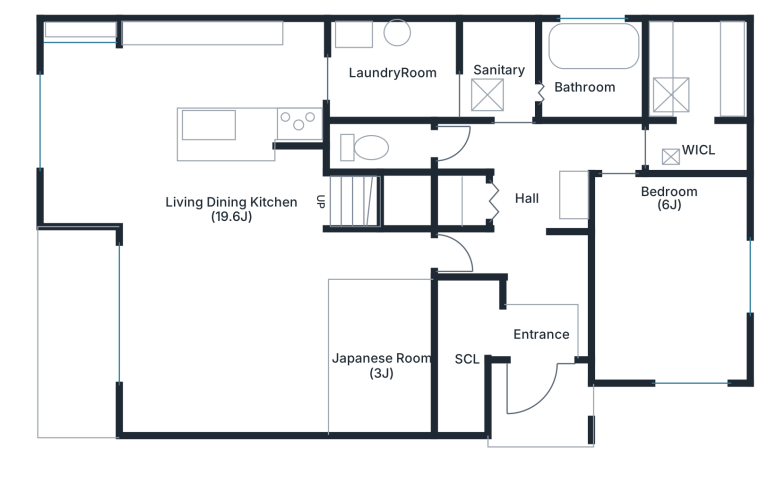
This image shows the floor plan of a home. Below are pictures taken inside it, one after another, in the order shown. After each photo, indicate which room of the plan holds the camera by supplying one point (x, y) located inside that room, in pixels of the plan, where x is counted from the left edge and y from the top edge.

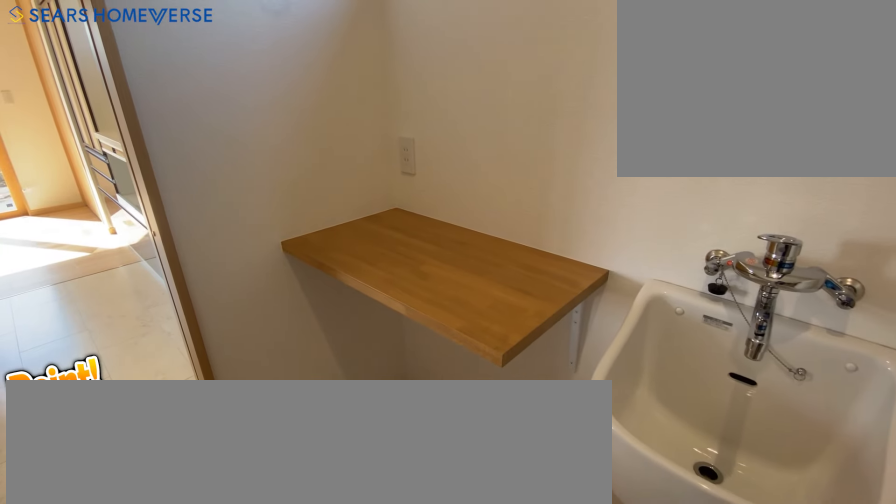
(395, 78)
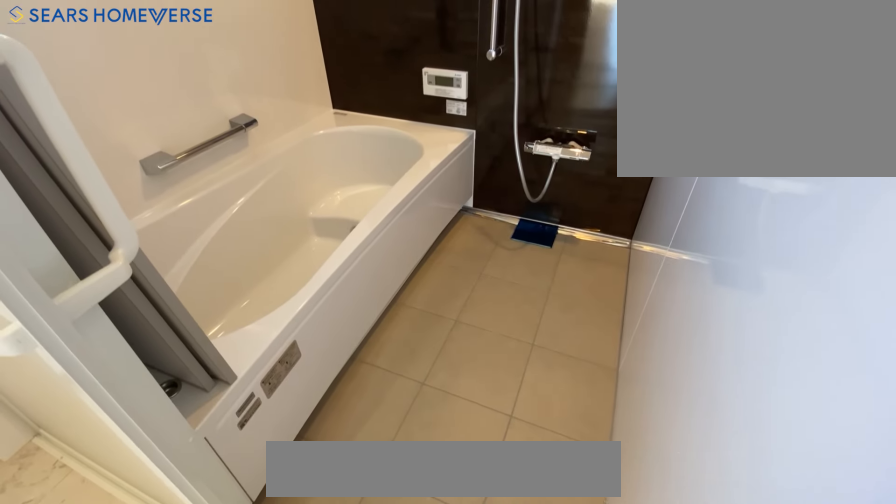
(597, 76)
